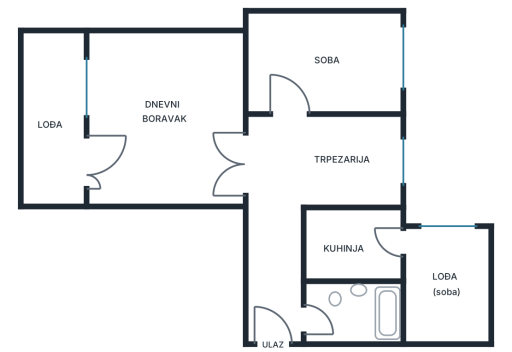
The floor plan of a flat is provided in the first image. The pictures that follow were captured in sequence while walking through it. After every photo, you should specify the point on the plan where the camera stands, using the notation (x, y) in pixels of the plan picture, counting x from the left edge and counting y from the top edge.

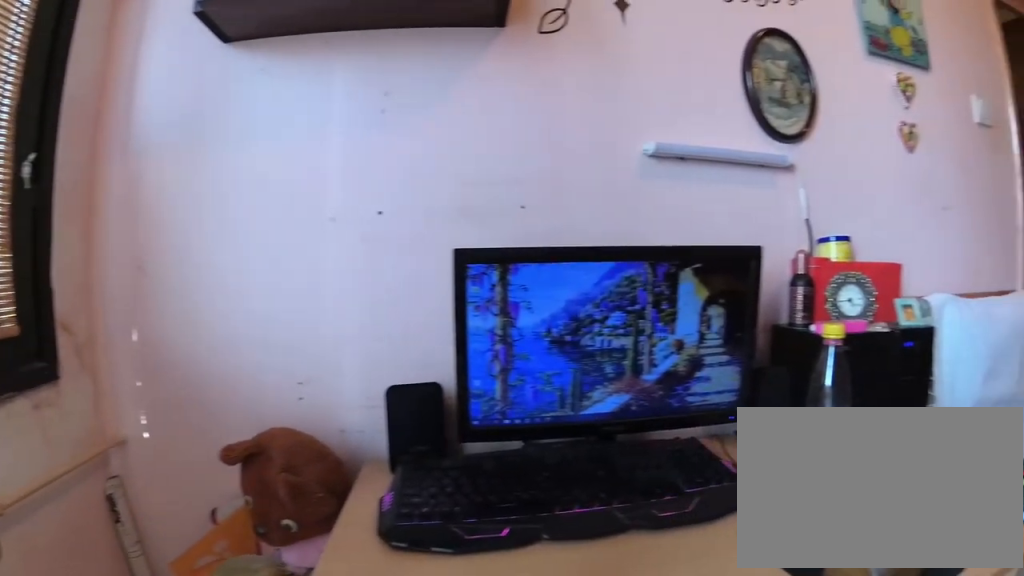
(384, 65)
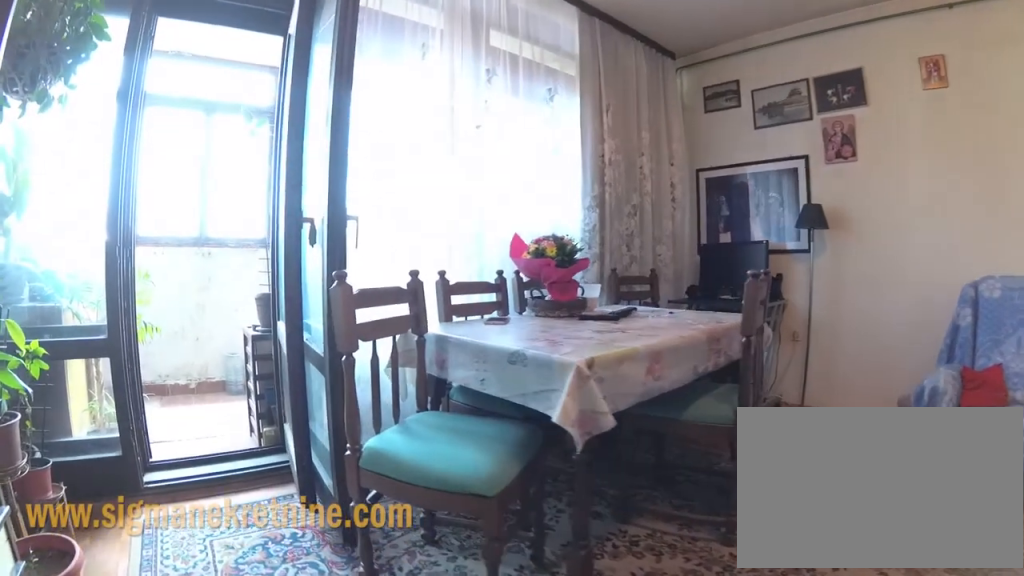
(189, 165)
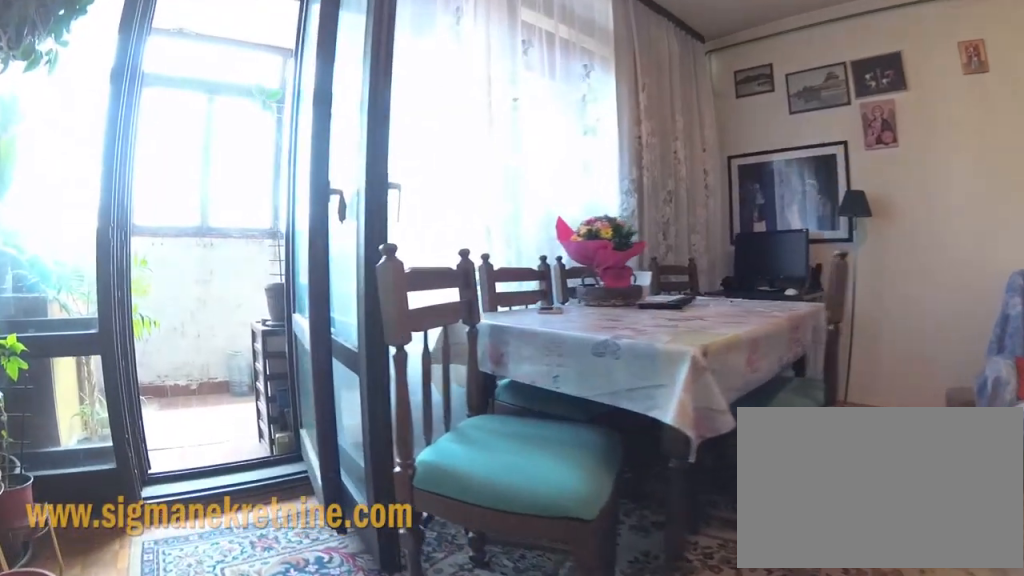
(176, 165)
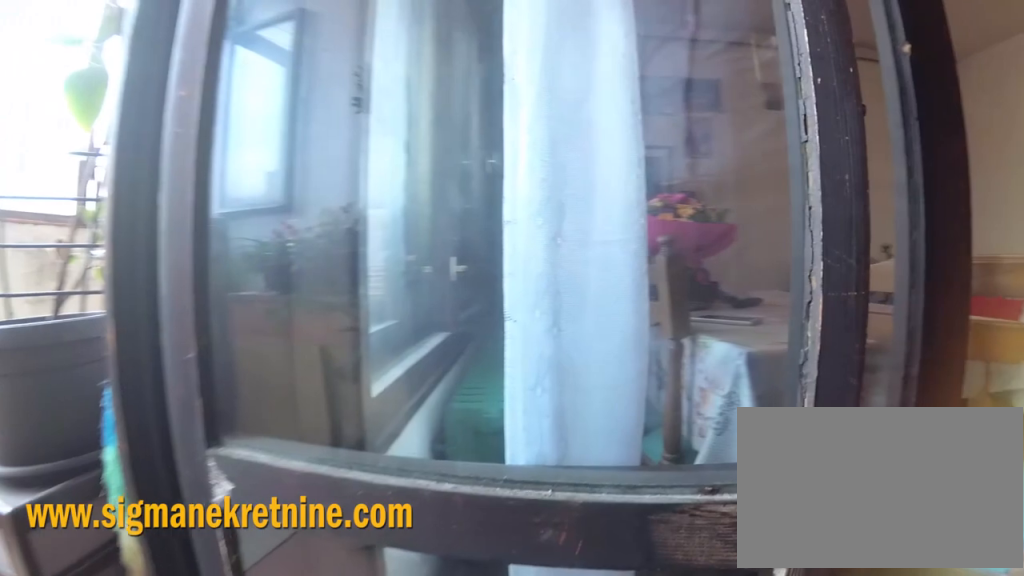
(110, 177)
